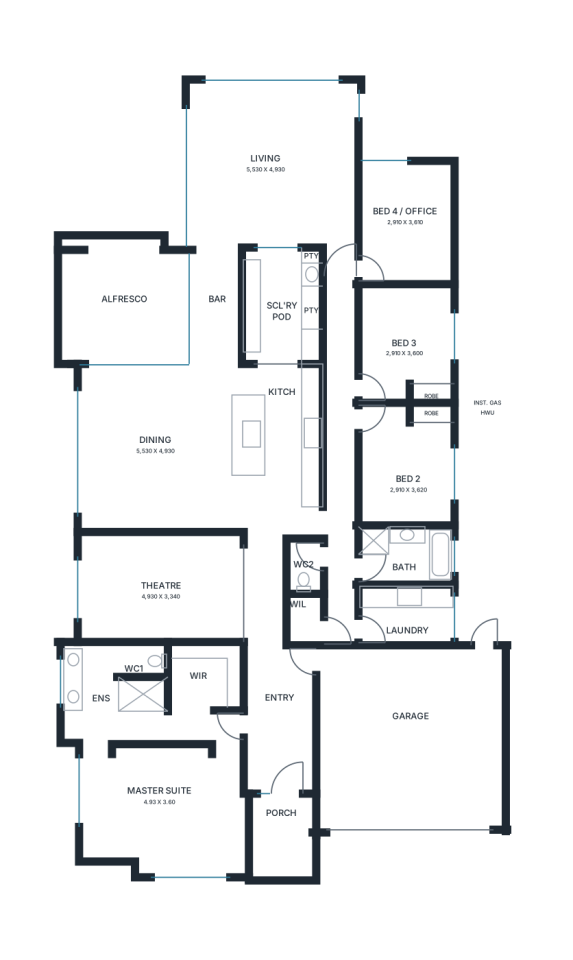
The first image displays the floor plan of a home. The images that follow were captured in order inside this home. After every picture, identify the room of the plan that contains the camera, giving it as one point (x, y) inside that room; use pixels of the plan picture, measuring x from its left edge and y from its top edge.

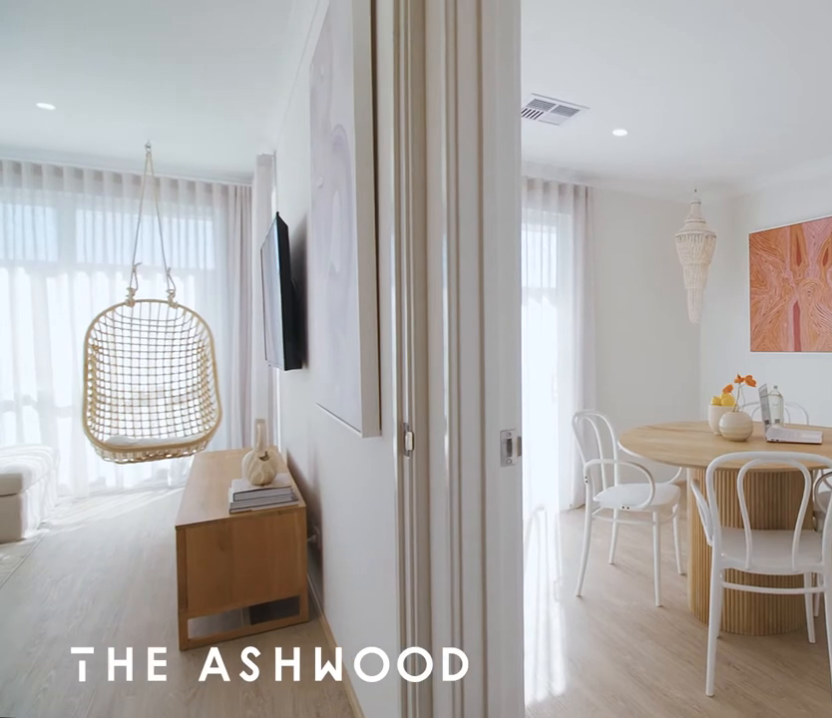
(404, 223)
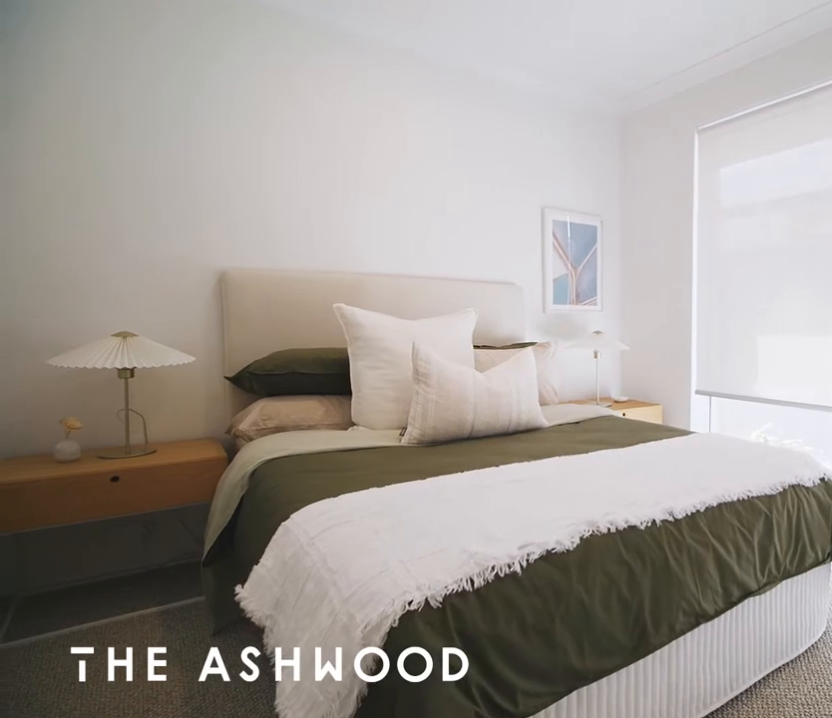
(406, 344)
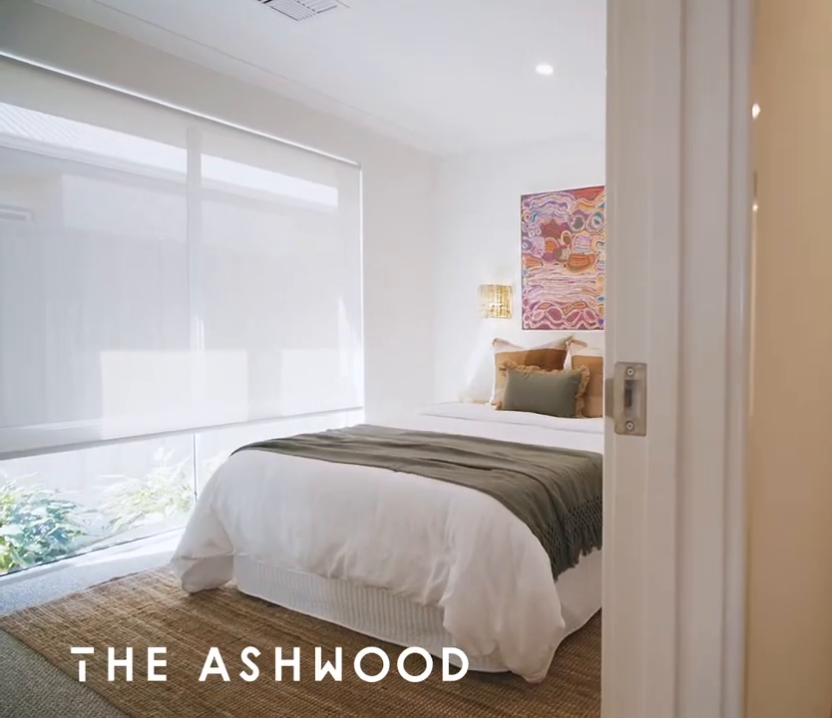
(405, 464)
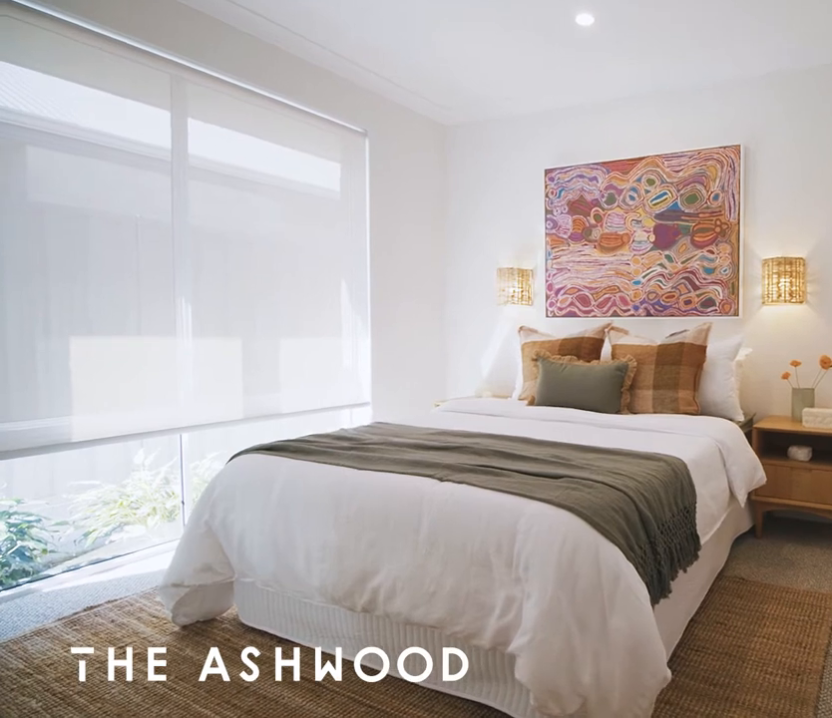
(405, 464)
